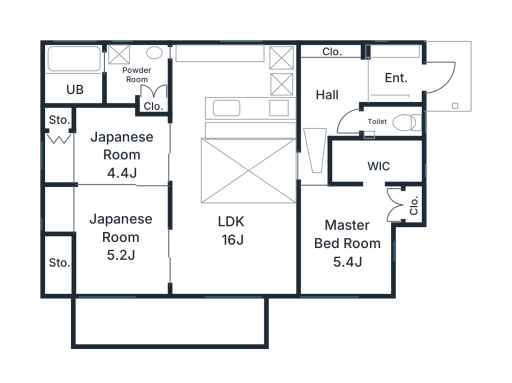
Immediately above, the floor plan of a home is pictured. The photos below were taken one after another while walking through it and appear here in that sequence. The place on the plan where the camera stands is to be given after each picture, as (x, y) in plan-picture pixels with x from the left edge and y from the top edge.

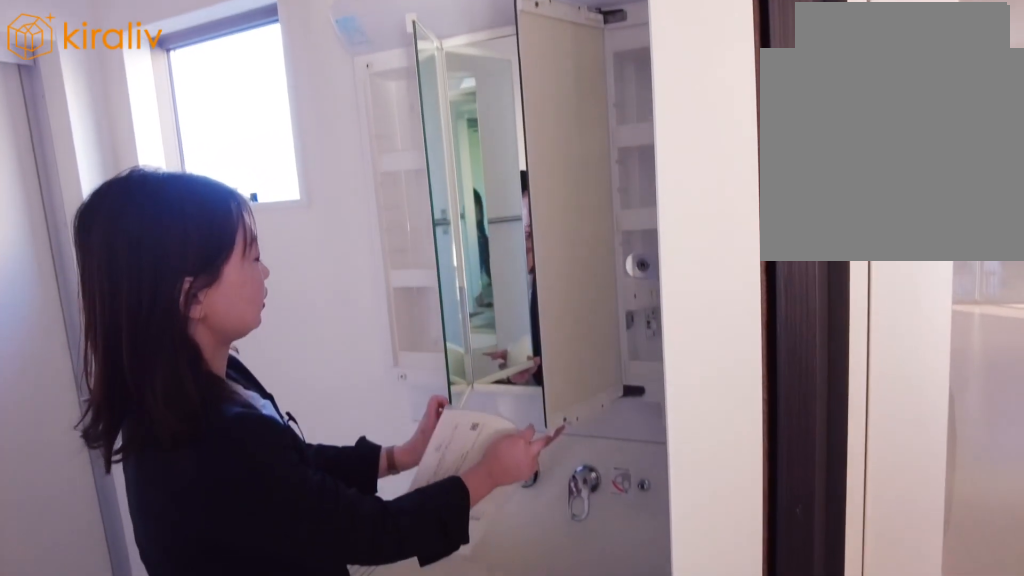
(128, 88)
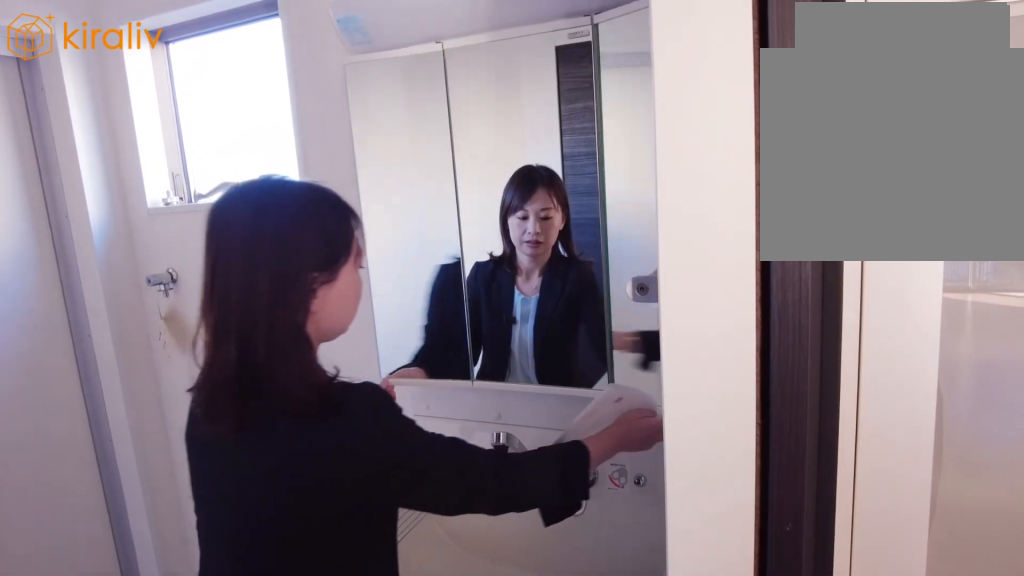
(127, 91)
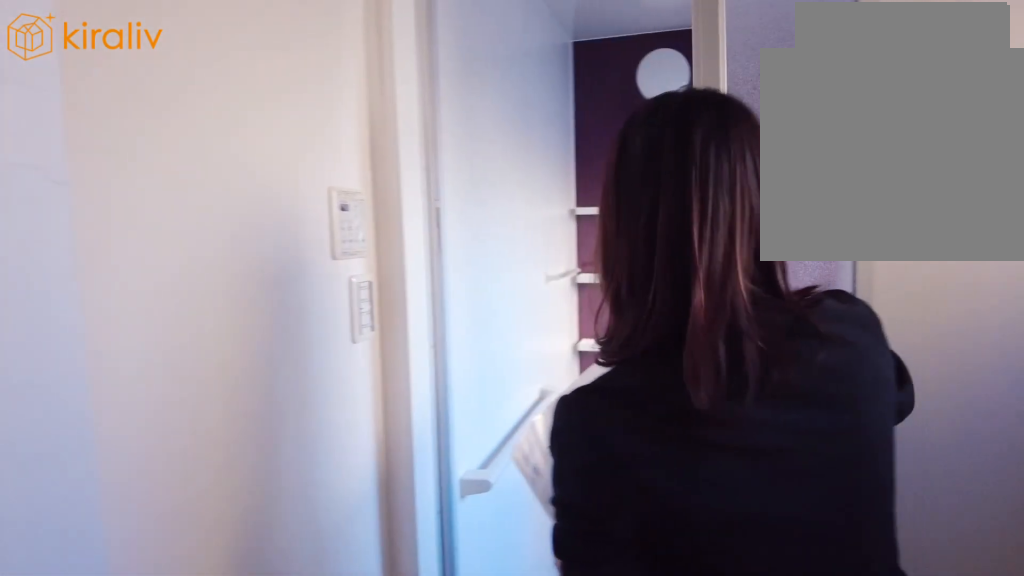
(85, 91)
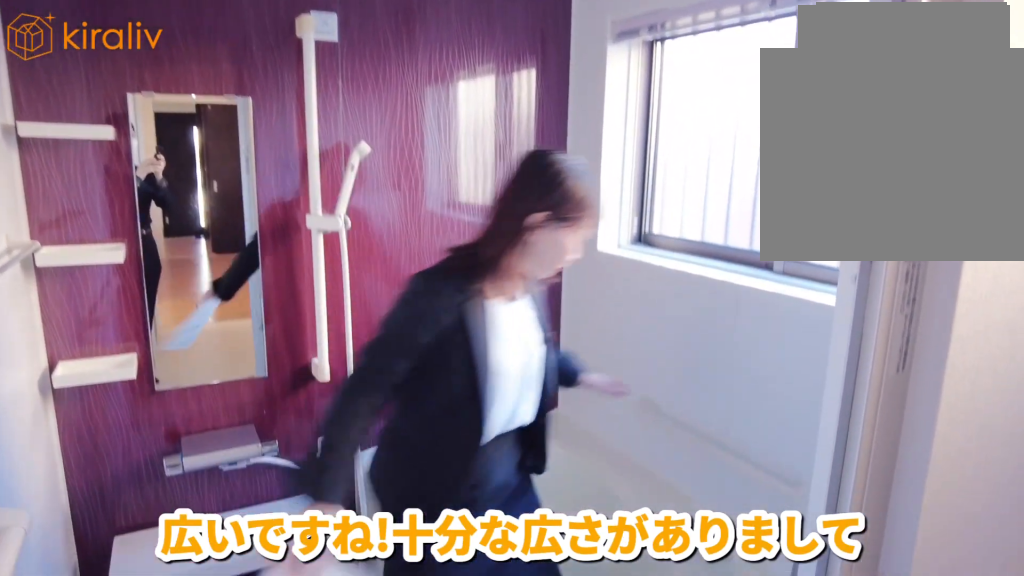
(78, 91)
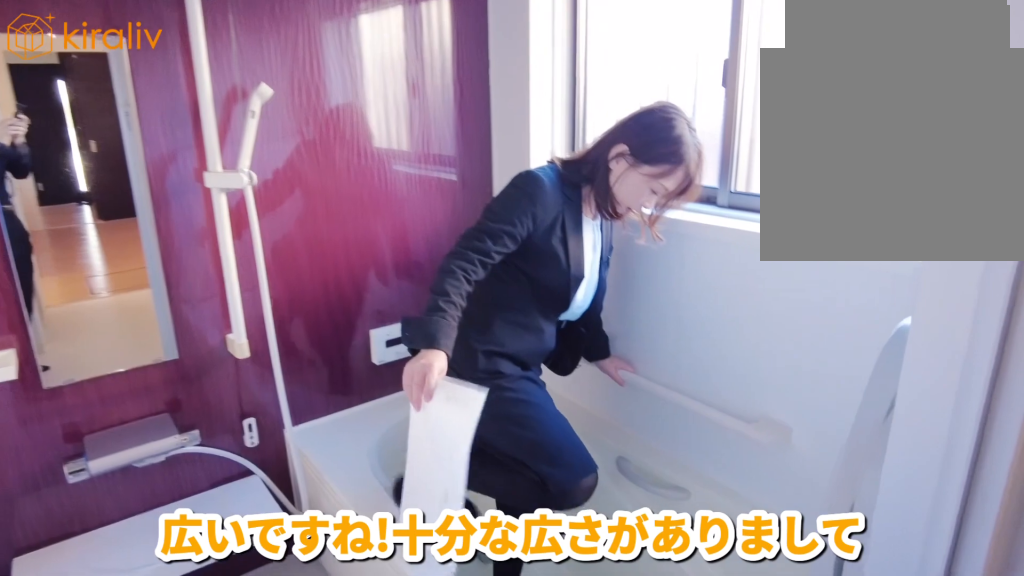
(78, 91)
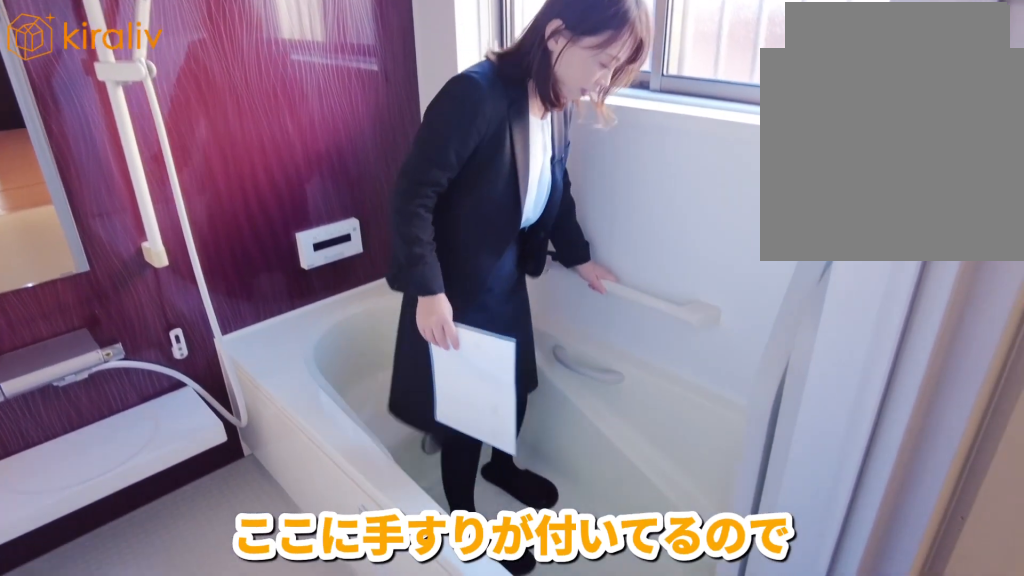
(78, 91)
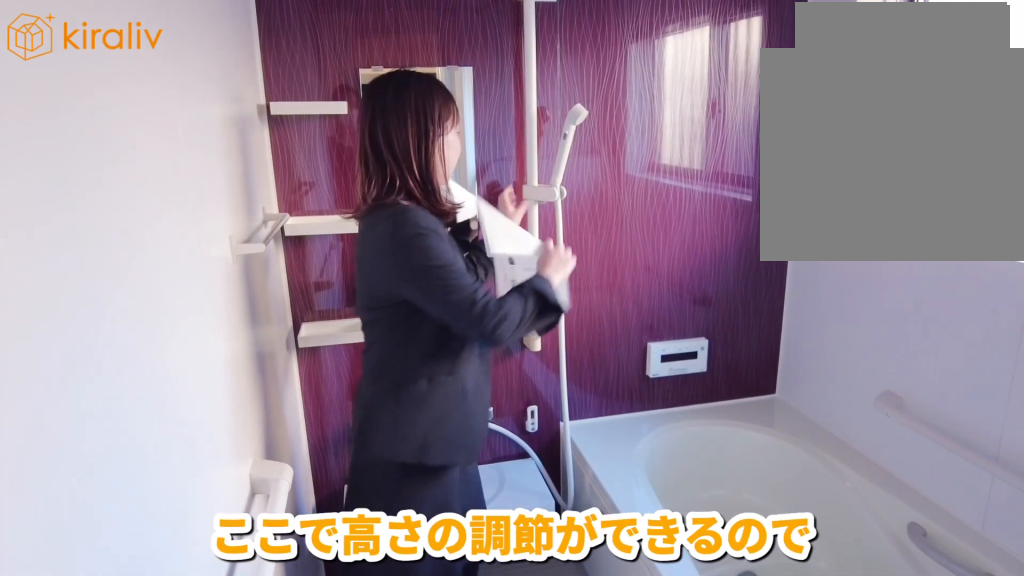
(77, 91)
